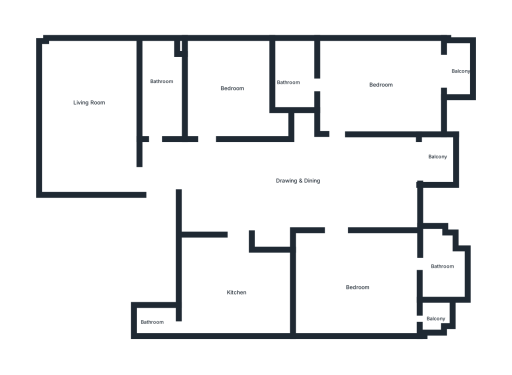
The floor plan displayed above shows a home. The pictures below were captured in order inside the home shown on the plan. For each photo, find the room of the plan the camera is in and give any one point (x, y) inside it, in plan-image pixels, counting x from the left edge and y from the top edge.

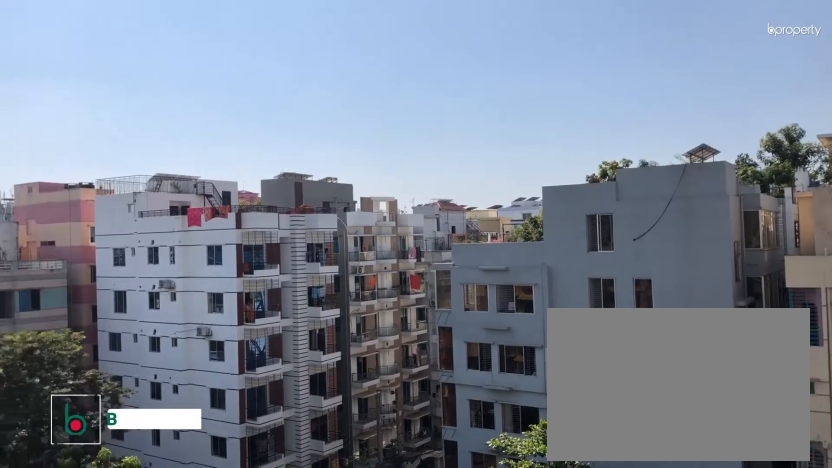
(459, 69)
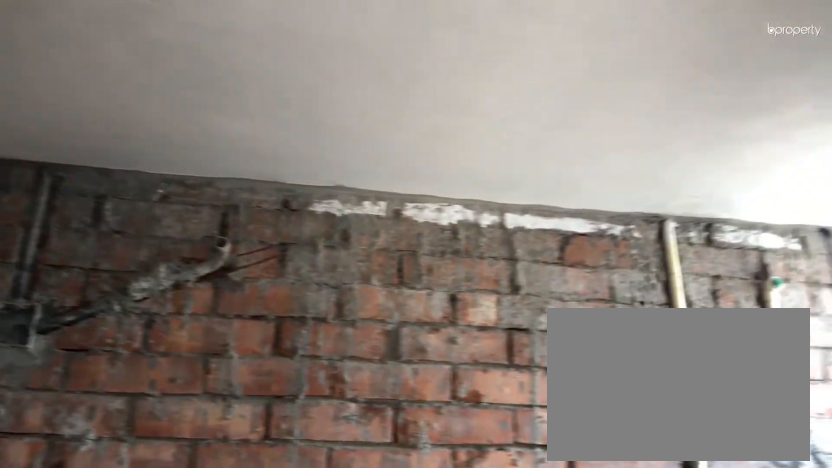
(293, 77)
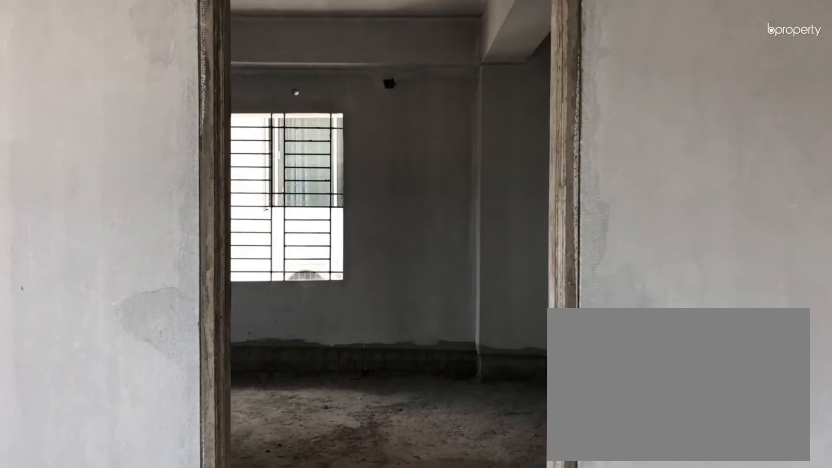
(339, 219)
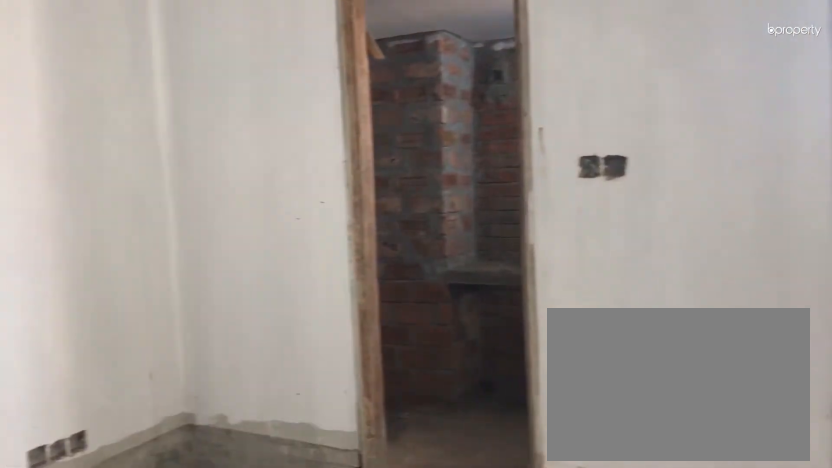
(357, 289)
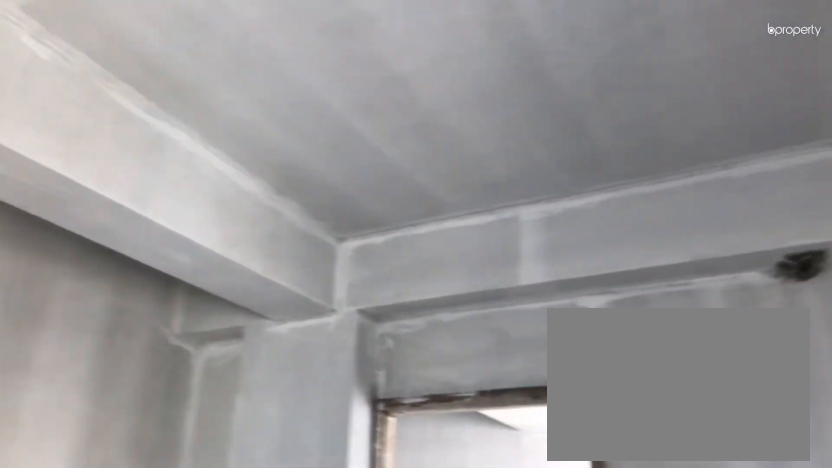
(357, 289)
